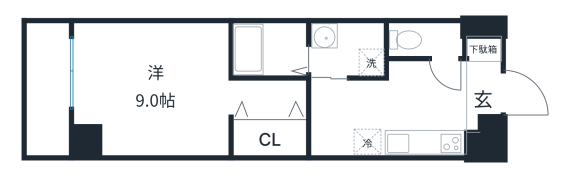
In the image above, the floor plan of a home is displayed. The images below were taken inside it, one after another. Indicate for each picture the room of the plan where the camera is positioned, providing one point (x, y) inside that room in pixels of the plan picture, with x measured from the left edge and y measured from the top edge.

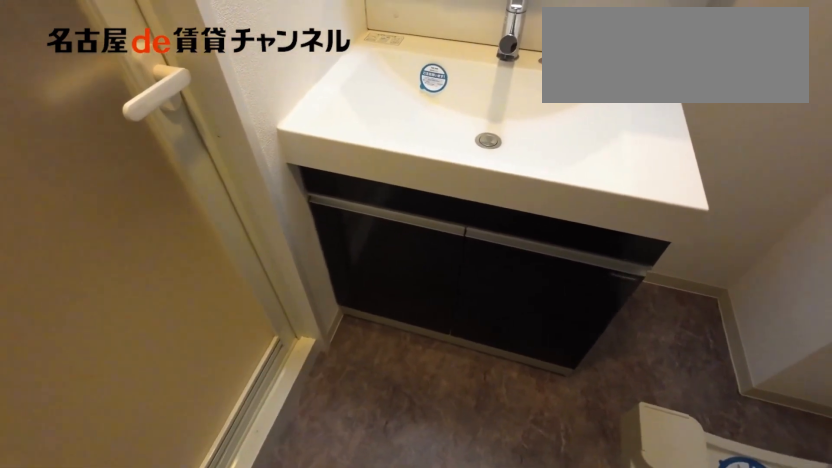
(349, 49)
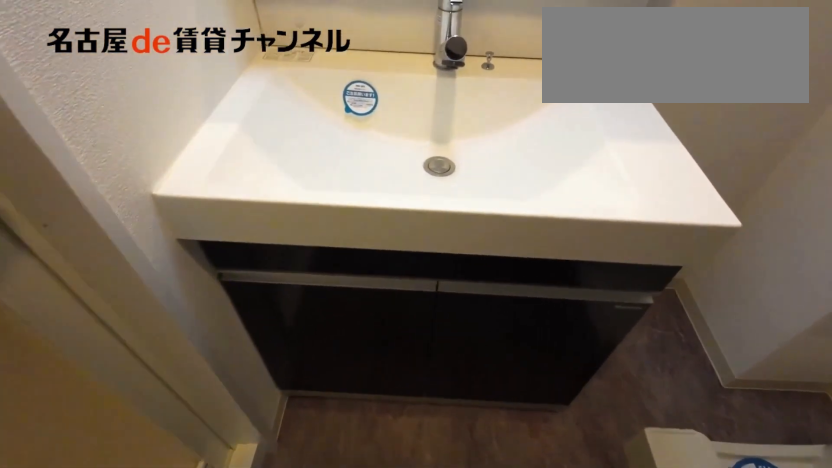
(349, 49)
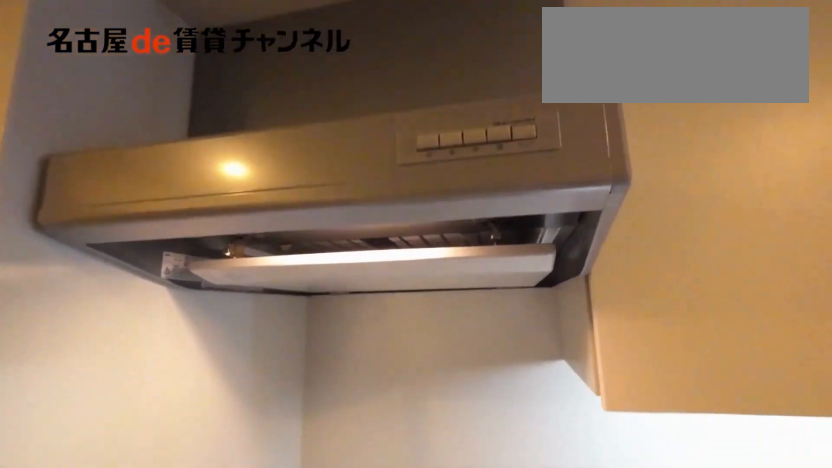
(411, 141)
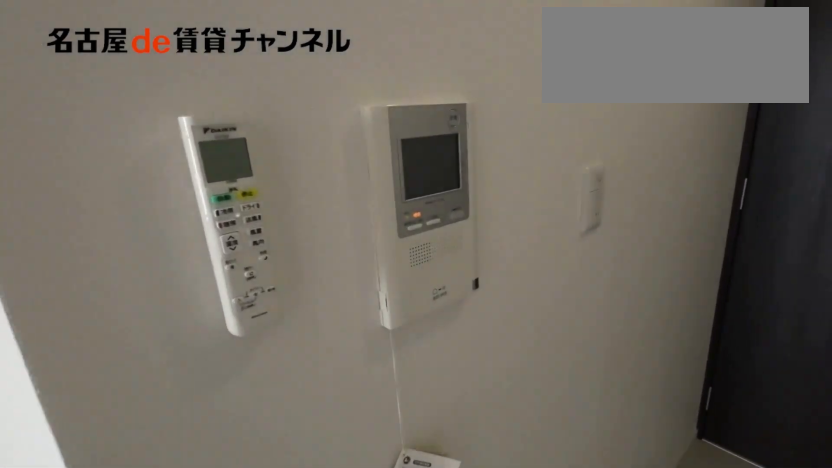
(149, 89)
